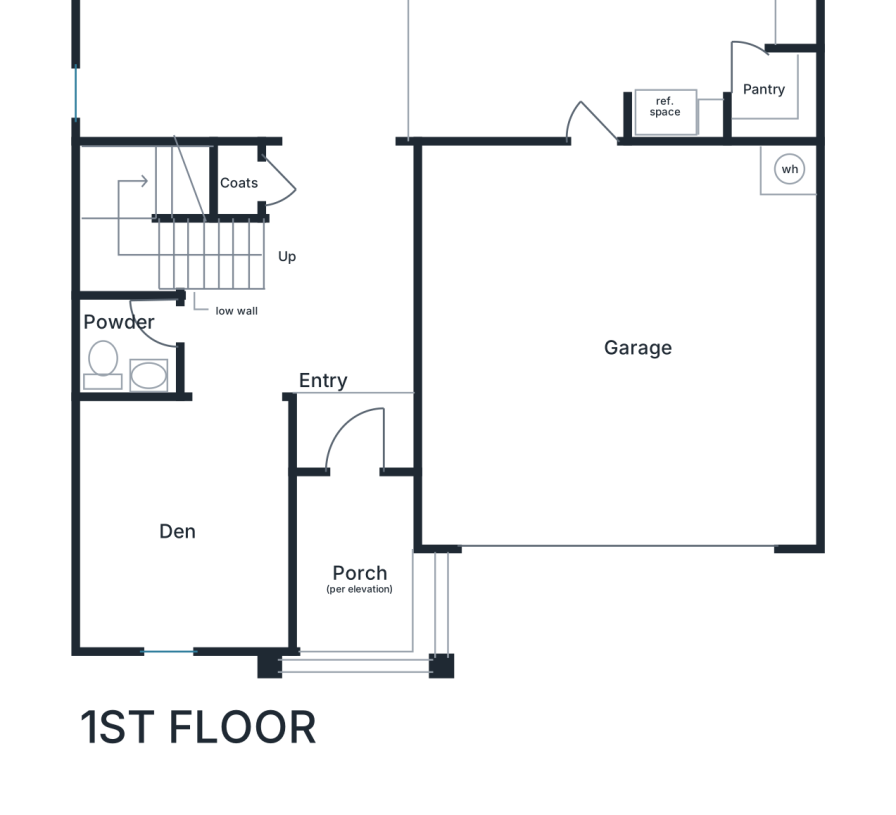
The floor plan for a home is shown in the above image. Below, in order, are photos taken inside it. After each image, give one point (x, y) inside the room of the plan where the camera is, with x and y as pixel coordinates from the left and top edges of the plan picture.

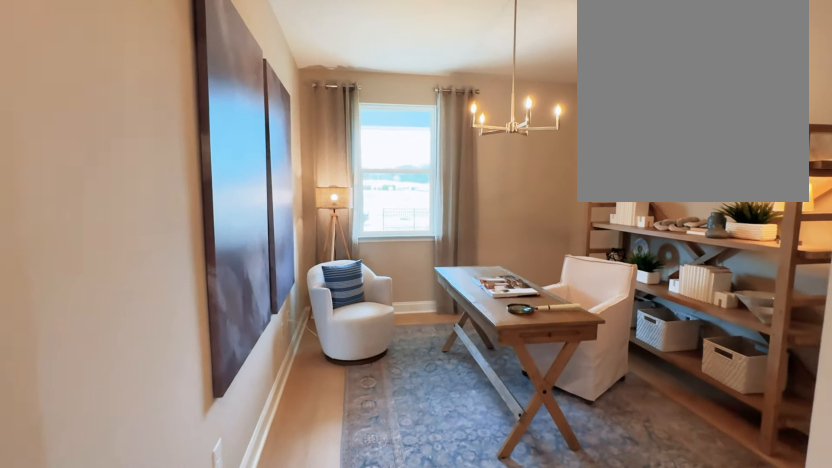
(184, 523)
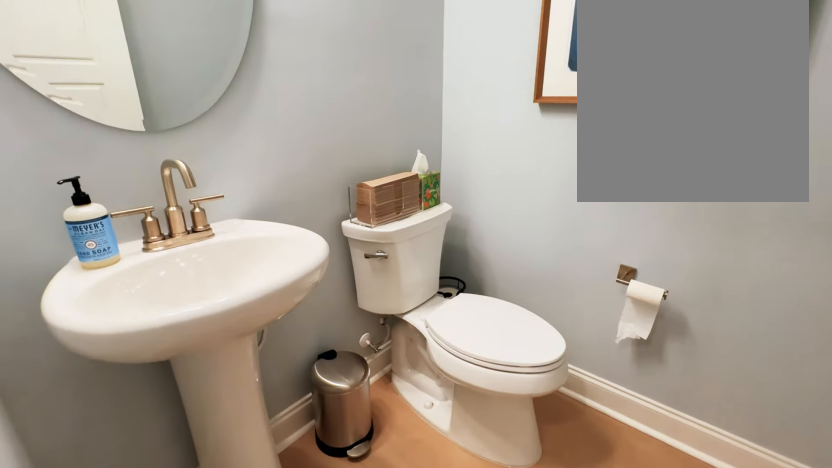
(129, 344)
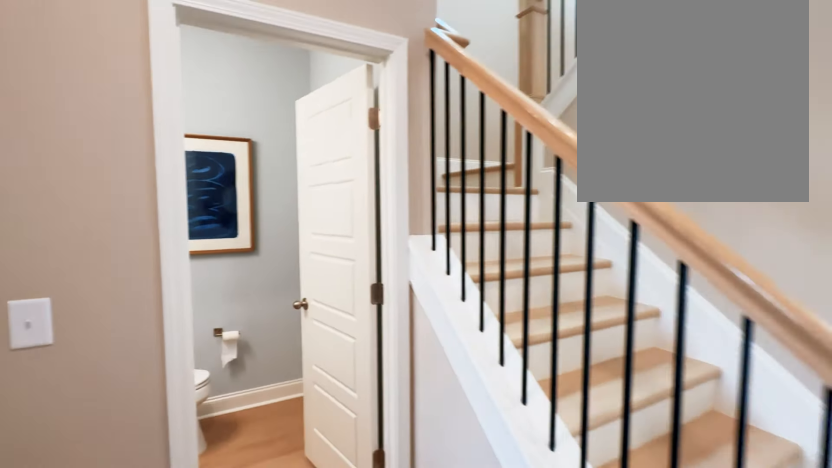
(298, 273)
